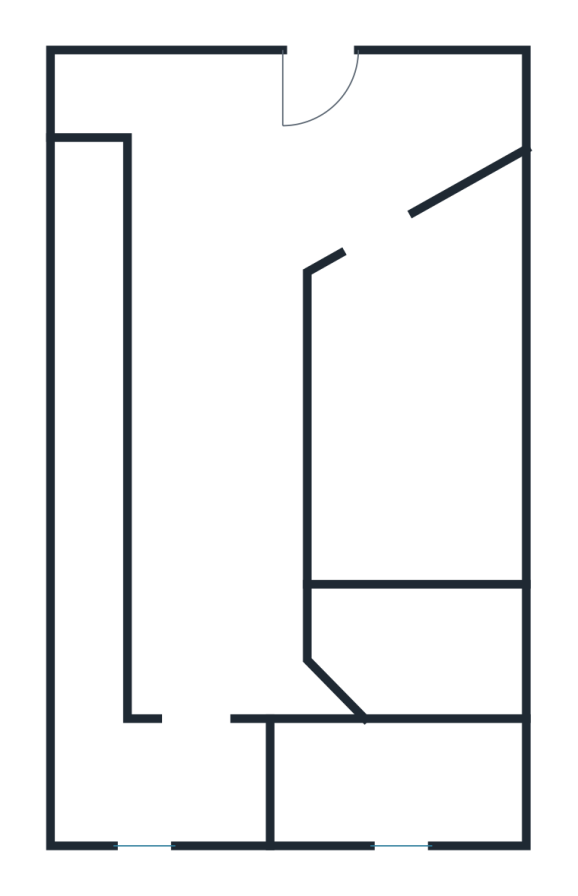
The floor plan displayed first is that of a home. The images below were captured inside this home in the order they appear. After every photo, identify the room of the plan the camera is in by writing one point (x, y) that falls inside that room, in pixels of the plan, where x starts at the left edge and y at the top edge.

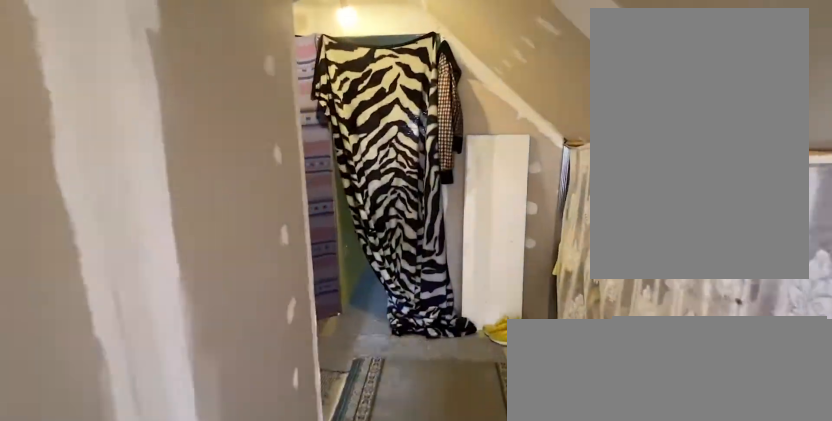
(217, 470)
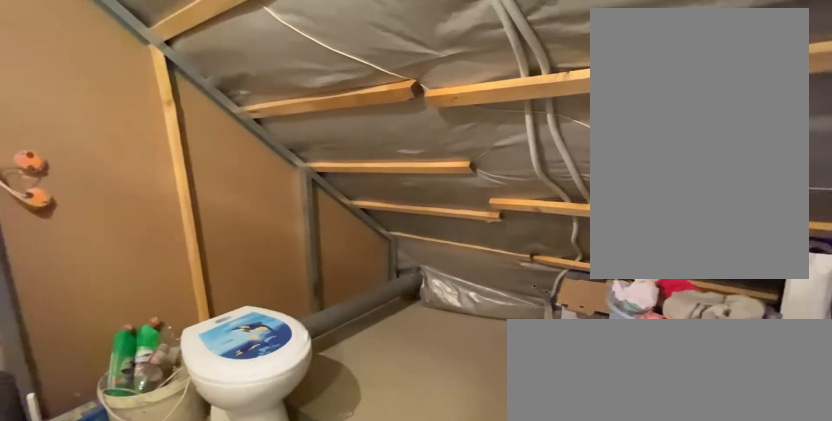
(420, 655)
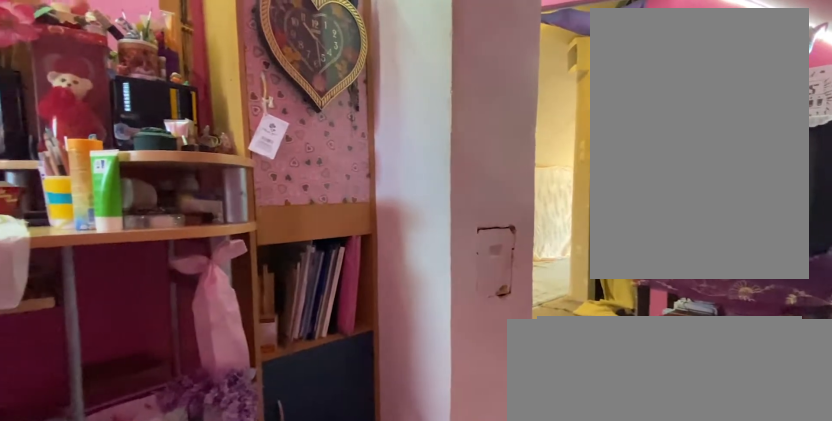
(391, 789)
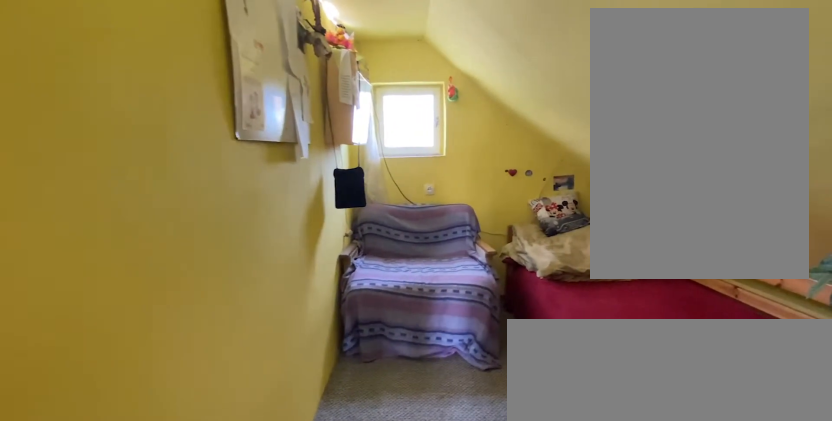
(152, 789)
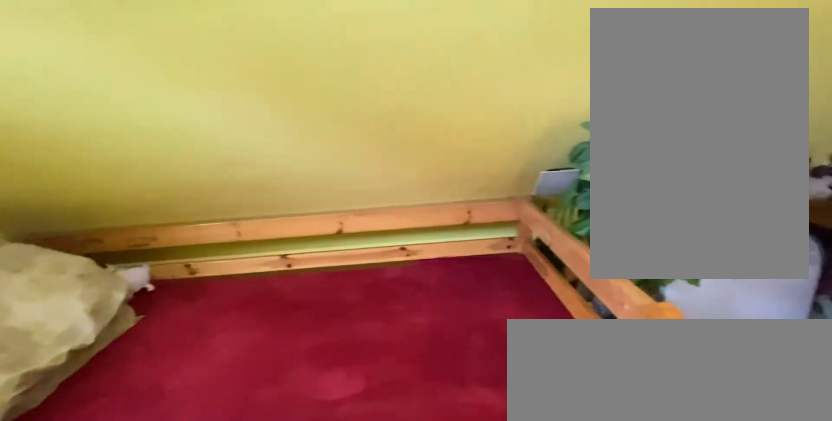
(152, 789)
